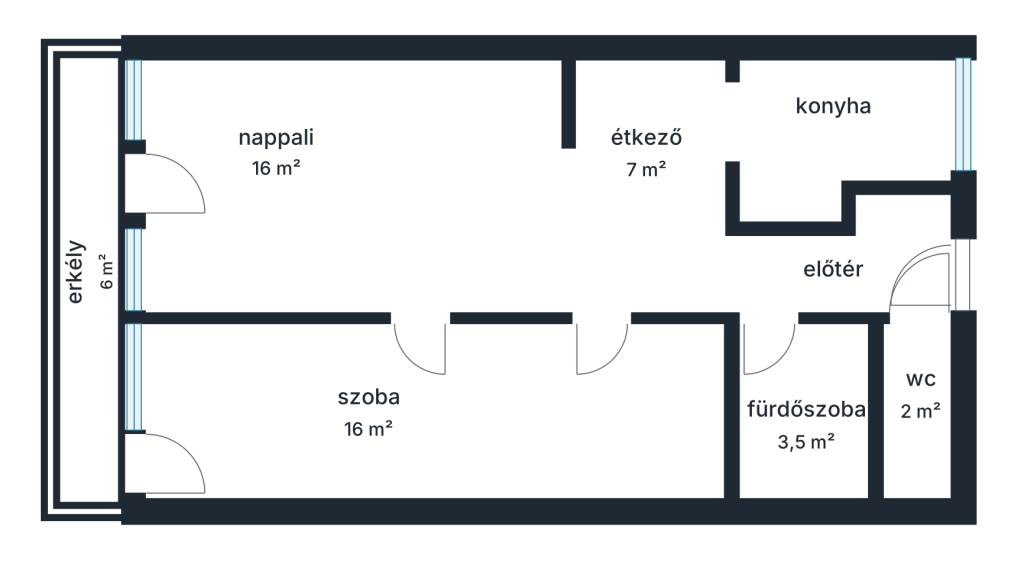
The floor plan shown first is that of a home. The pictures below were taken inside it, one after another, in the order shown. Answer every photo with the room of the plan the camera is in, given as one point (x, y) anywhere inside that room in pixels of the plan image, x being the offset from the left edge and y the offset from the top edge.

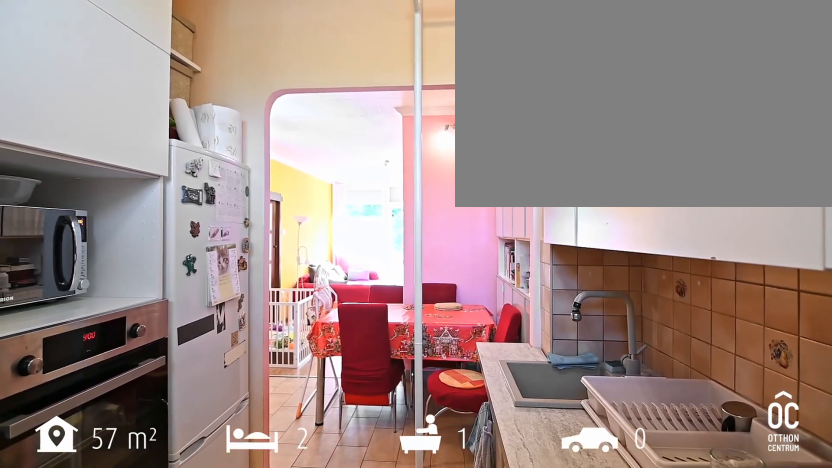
(836, 127)
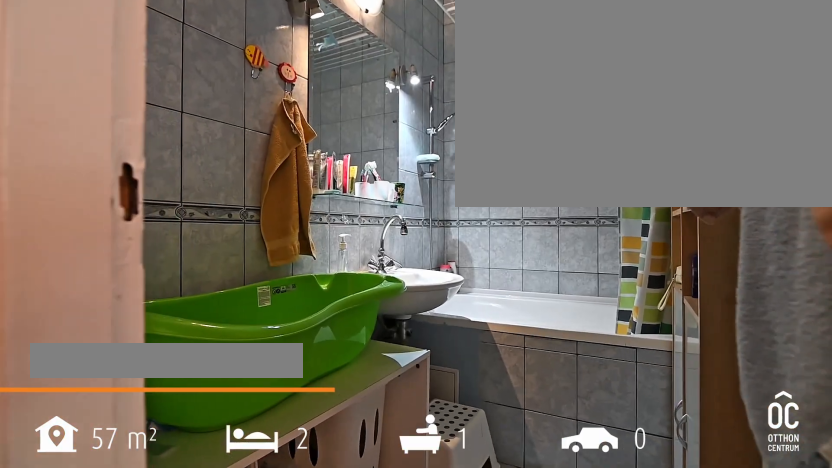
(802, 415)
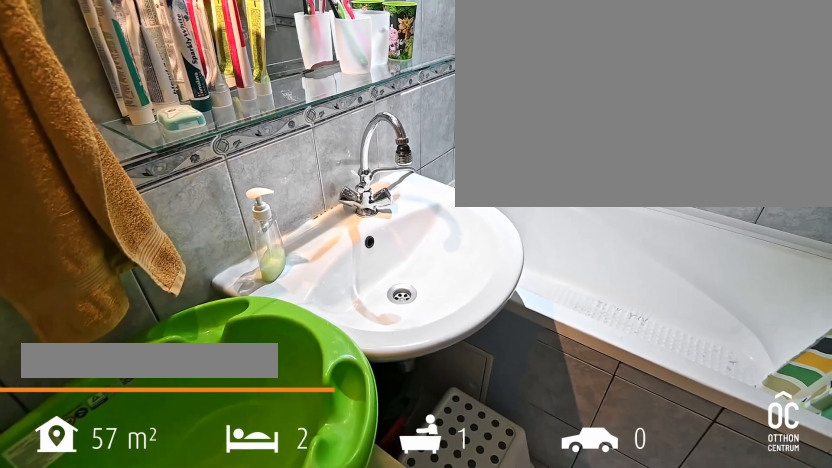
(802, 415)
